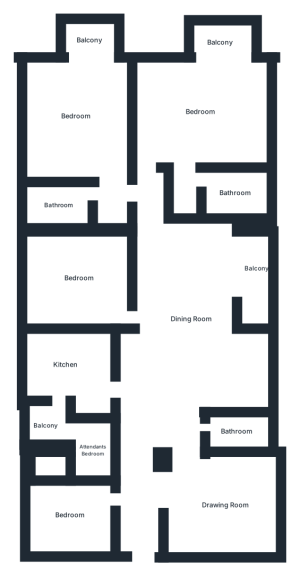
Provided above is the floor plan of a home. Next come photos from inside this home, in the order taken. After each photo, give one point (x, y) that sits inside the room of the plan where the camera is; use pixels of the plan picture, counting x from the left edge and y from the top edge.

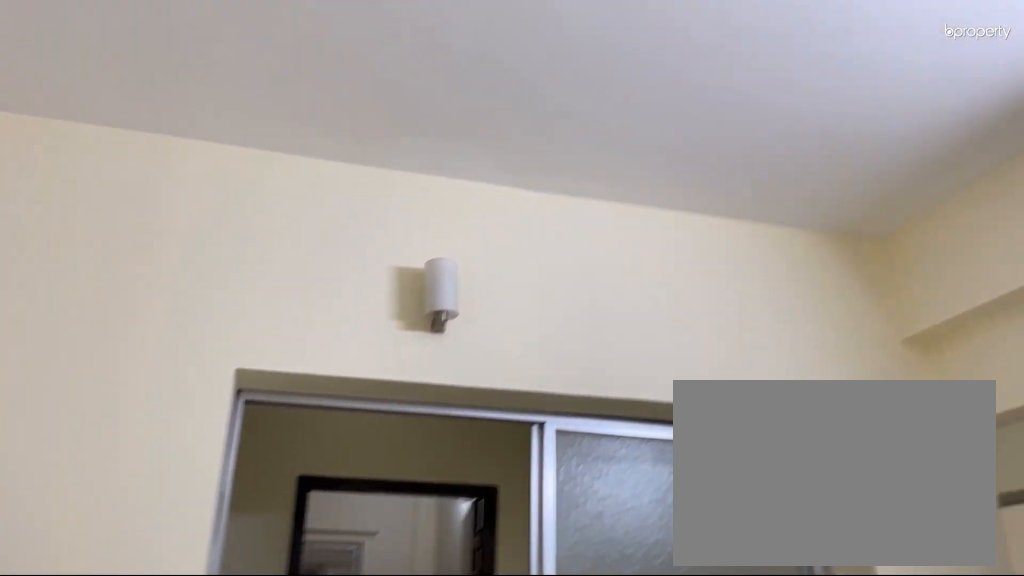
(223, 503)
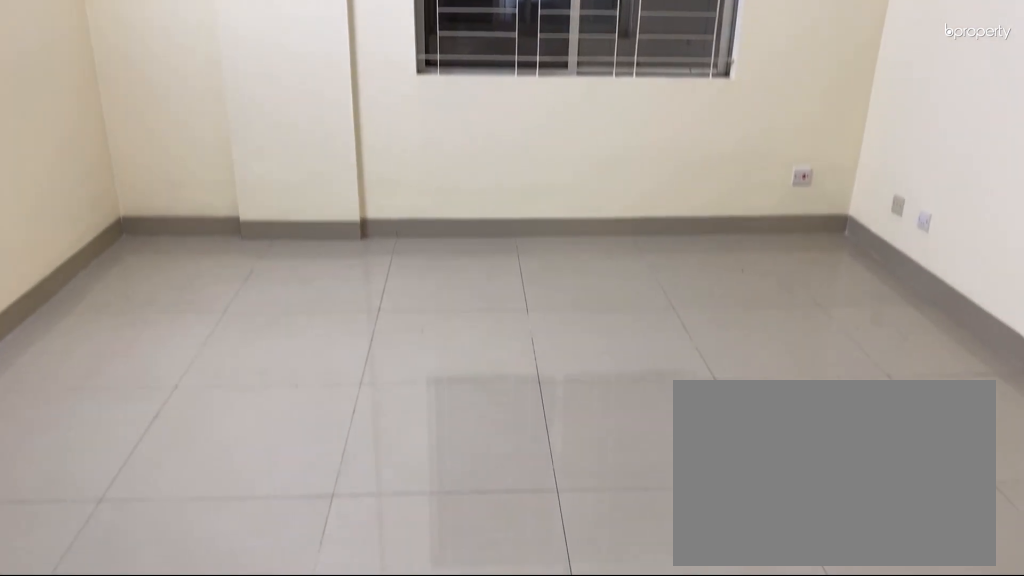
(223, 503)
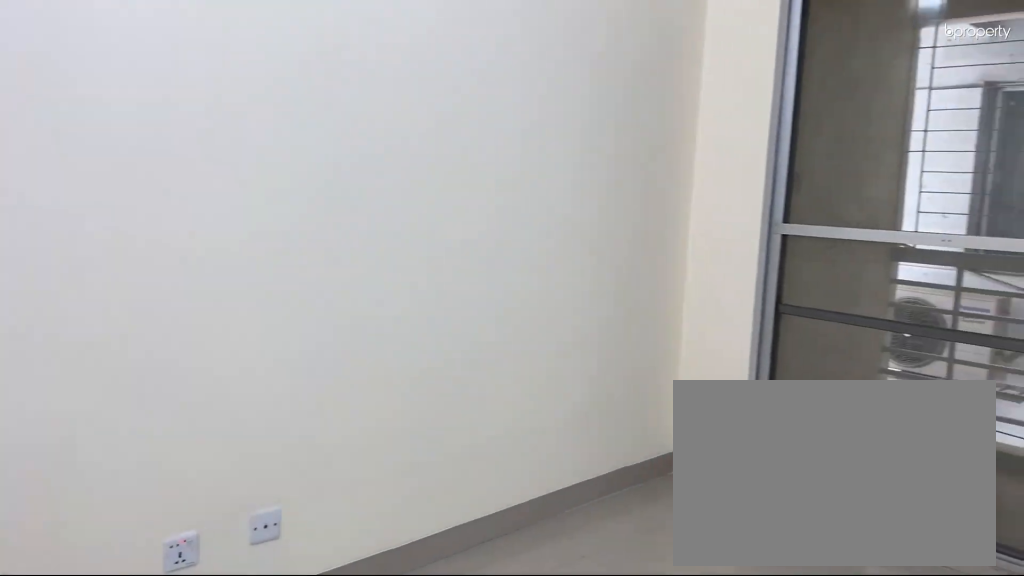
(190, 319)
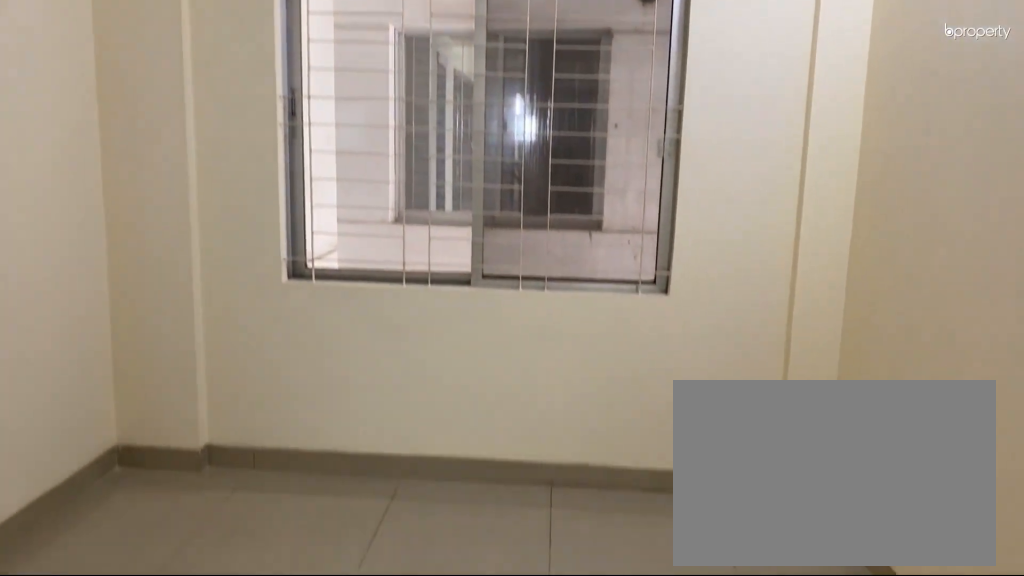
(69, 514)
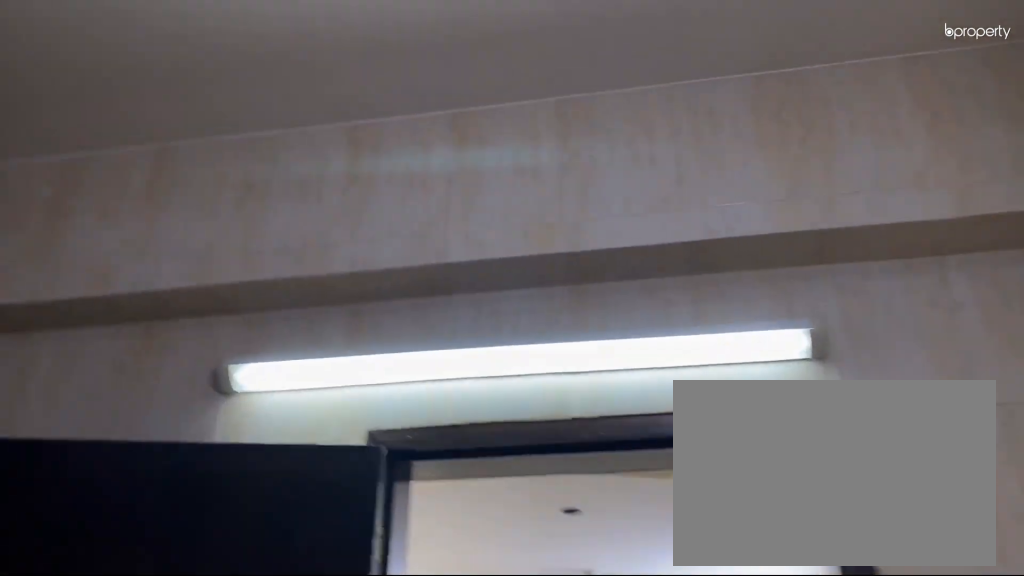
(66, 363)
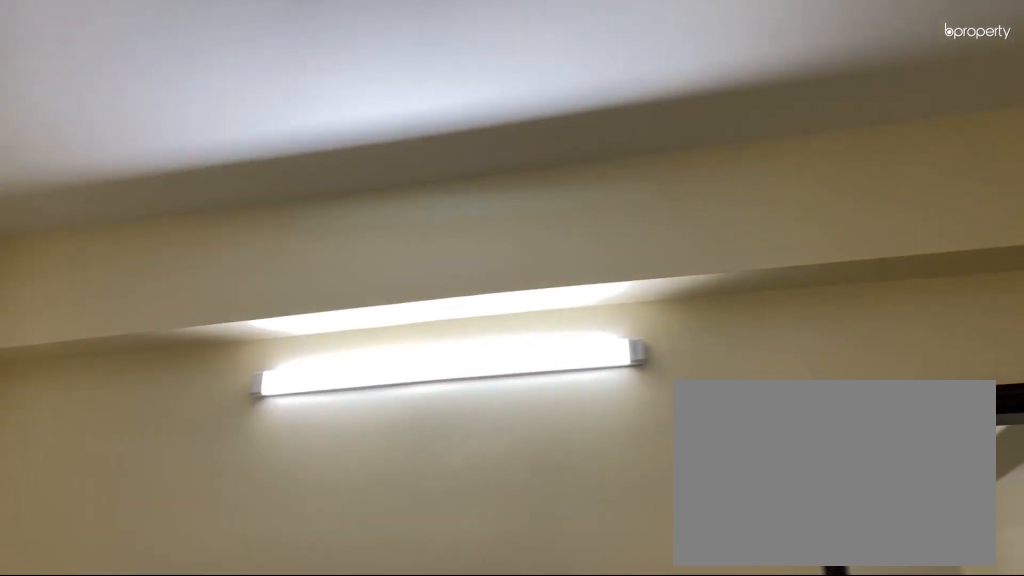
(79, 278)
